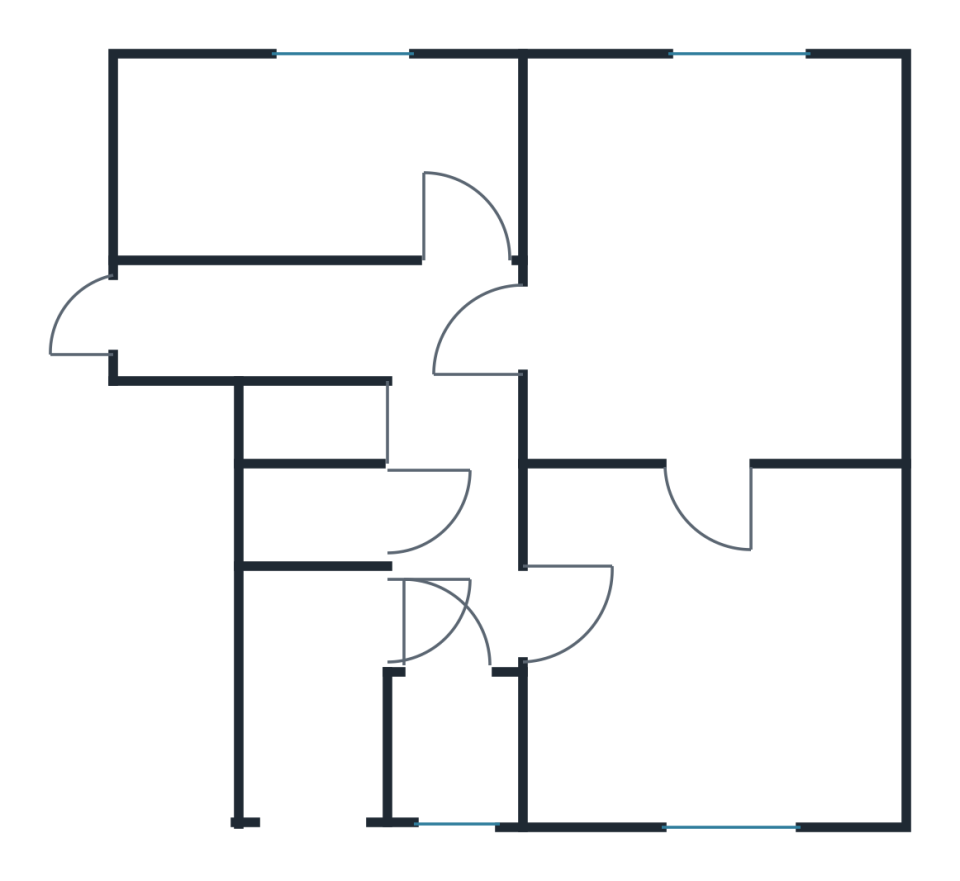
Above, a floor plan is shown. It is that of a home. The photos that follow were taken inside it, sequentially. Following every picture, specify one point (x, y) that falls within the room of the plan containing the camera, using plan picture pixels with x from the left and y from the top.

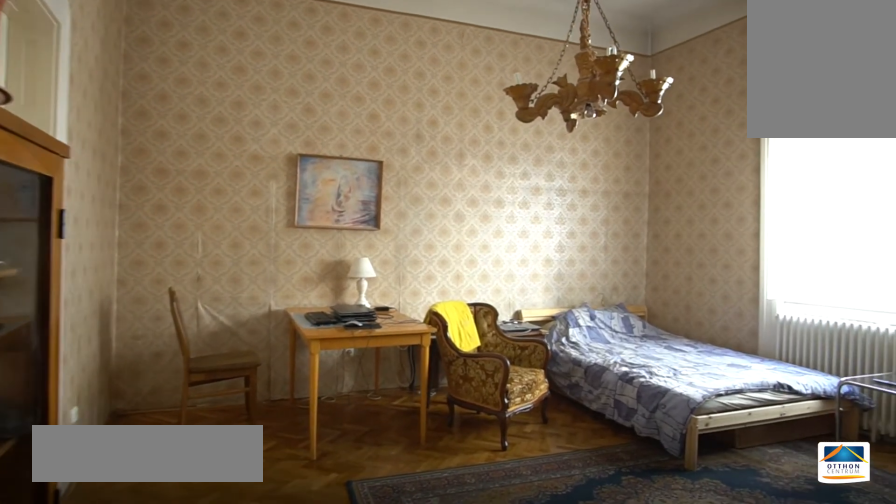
(736, 673)
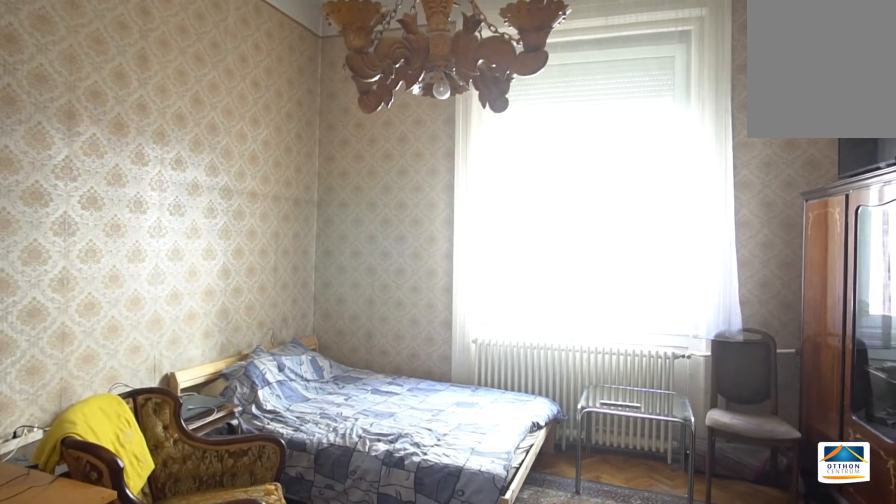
(735, 673)
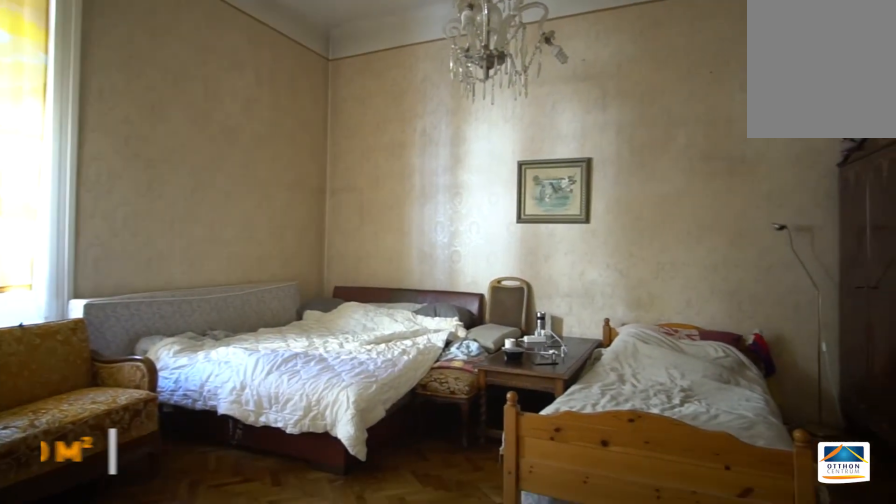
(733, 267)
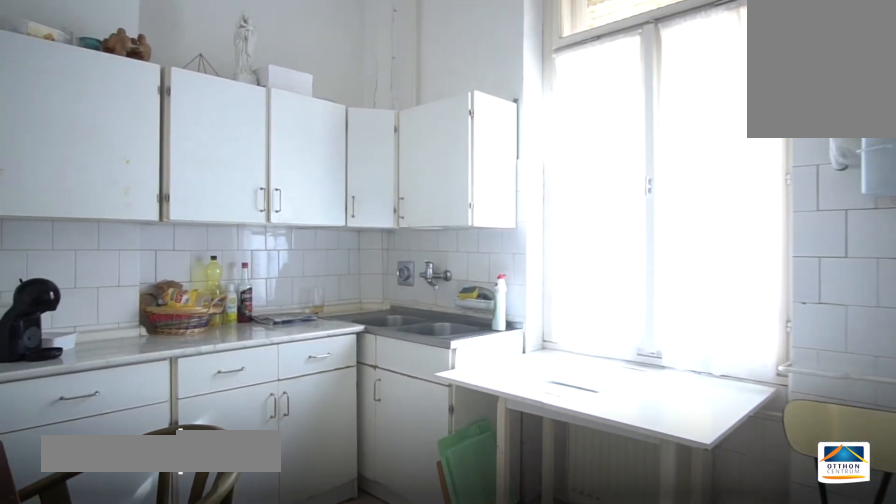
(319, 168)
